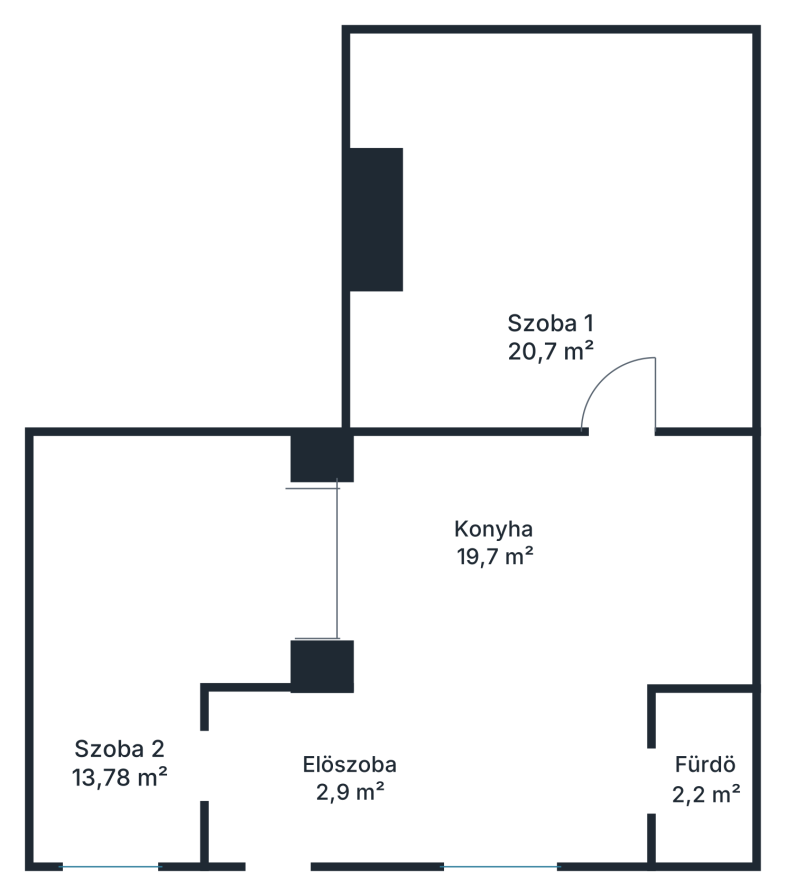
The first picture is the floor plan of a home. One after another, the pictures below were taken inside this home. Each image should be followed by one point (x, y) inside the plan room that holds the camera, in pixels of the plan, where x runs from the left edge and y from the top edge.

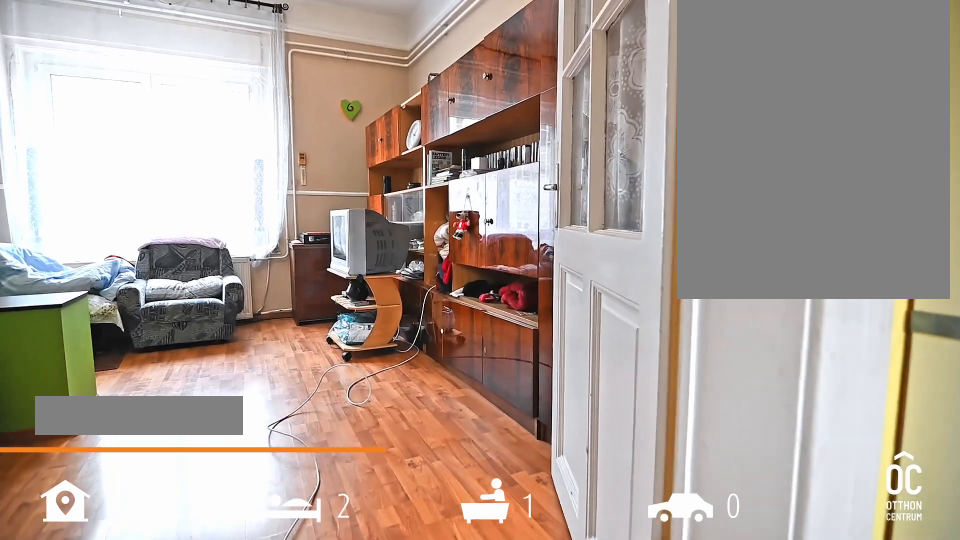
(561, 238)
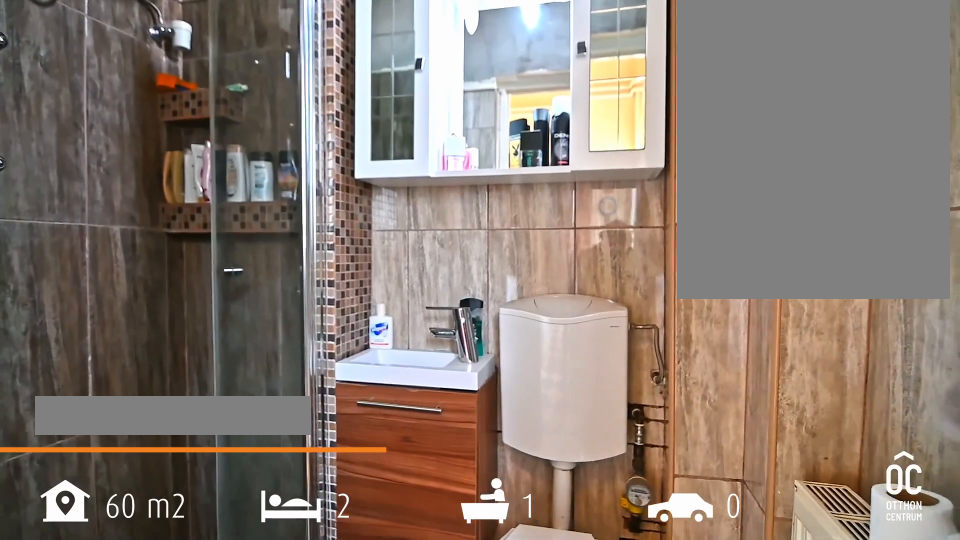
(703, 777)
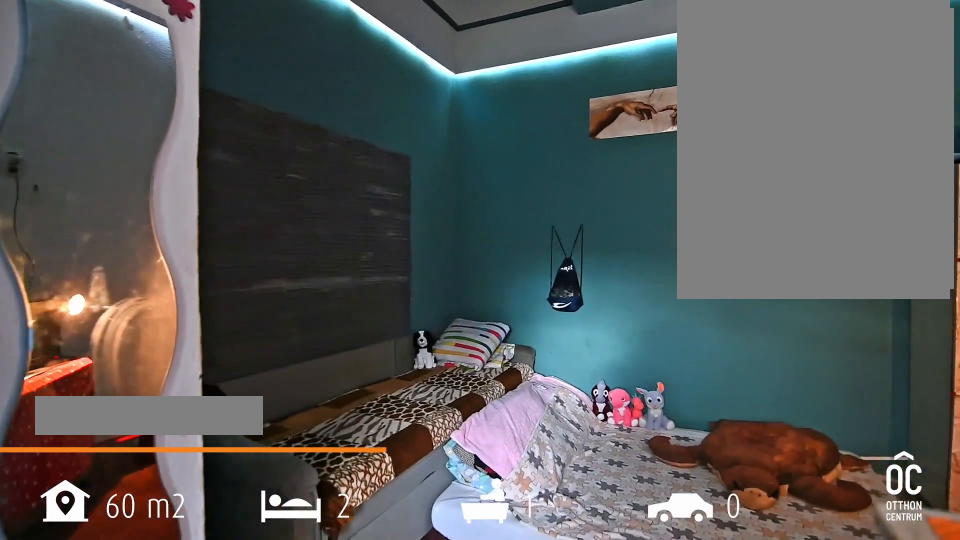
(130, 680)
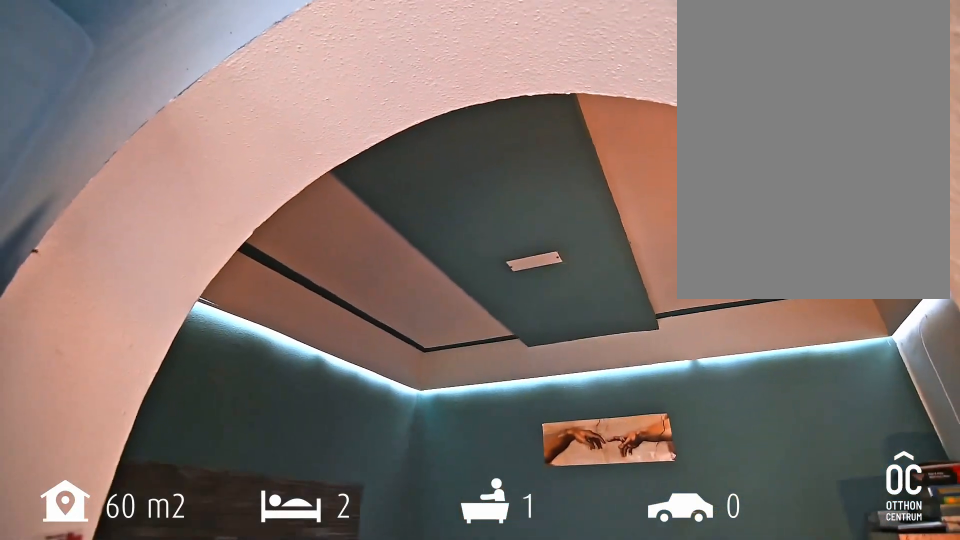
(130, 680)
